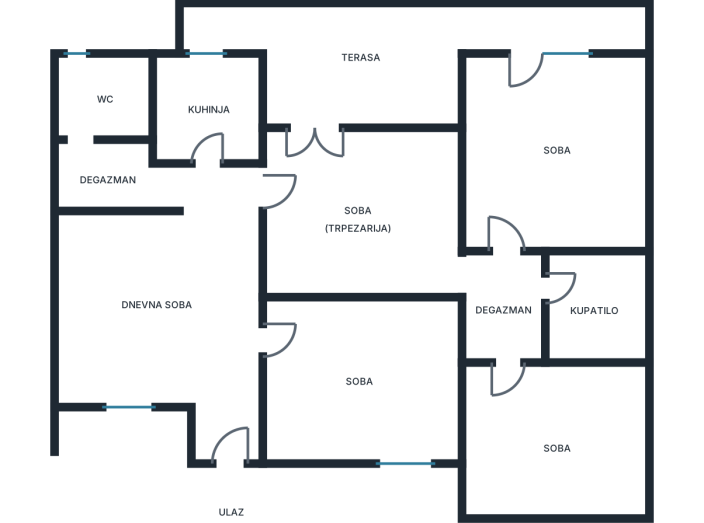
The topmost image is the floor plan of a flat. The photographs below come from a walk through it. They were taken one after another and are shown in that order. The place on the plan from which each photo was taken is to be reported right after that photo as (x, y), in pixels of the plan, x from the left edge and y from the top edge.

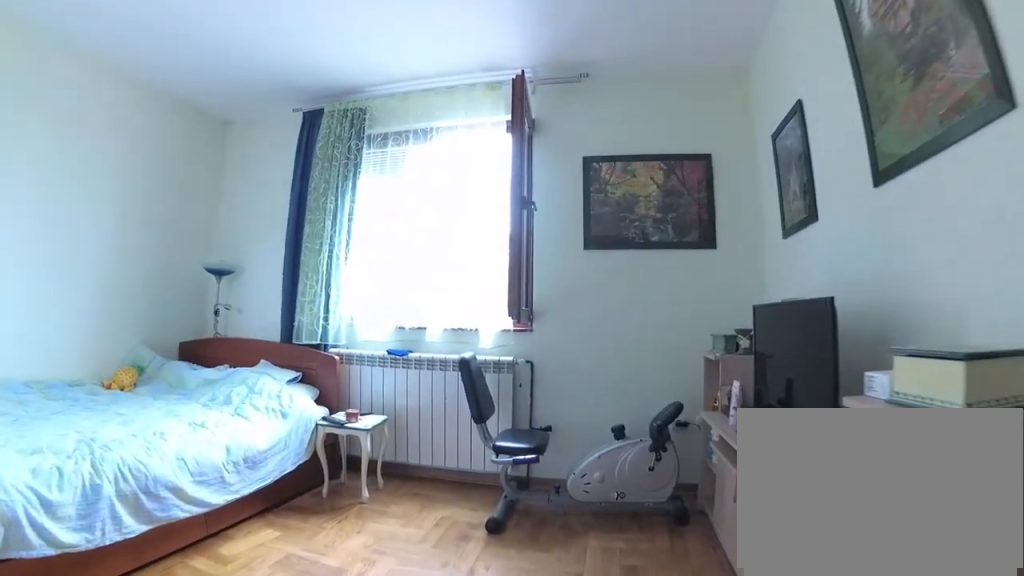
(506, 365)
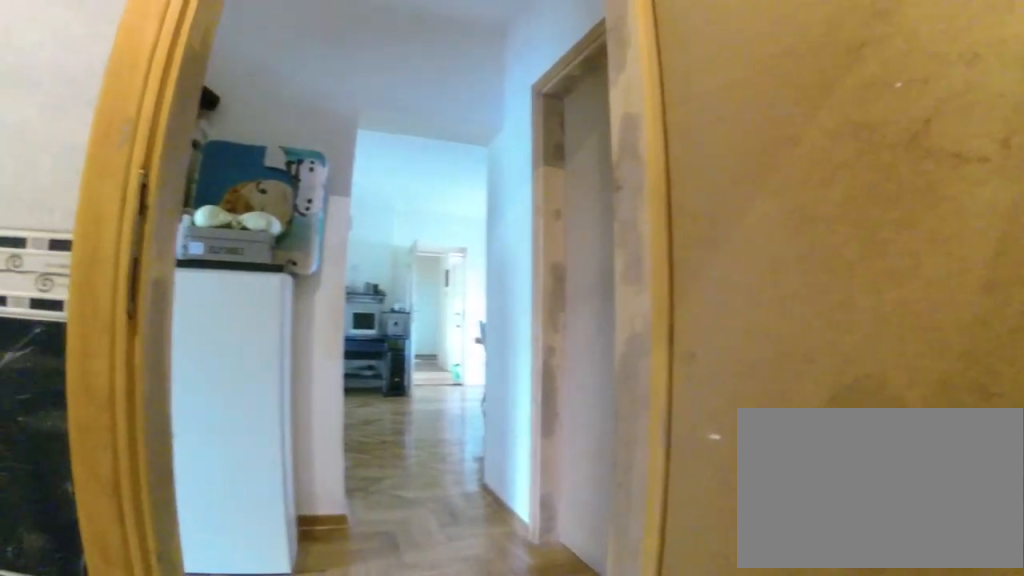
(599, 305)
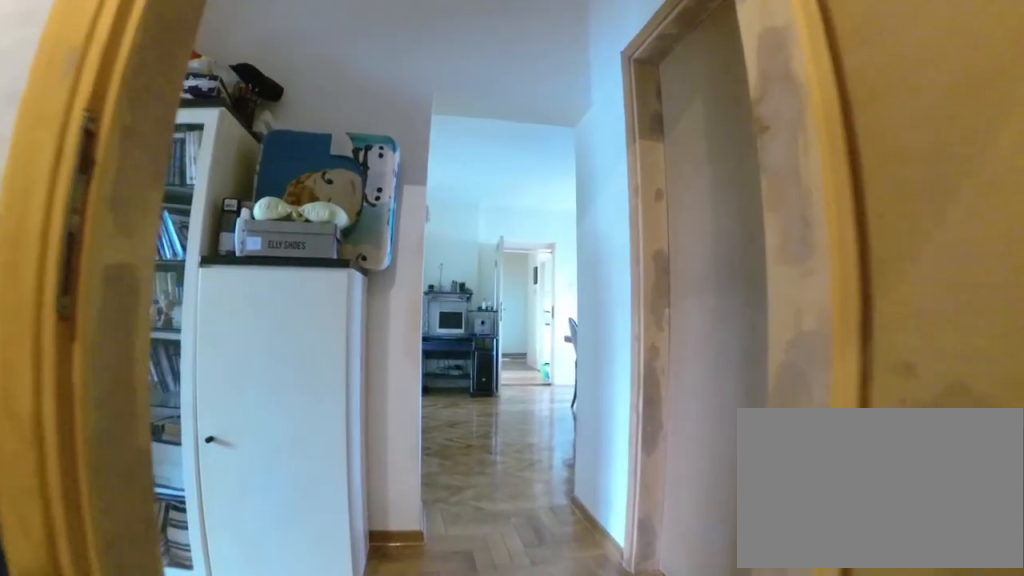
(576, 294)
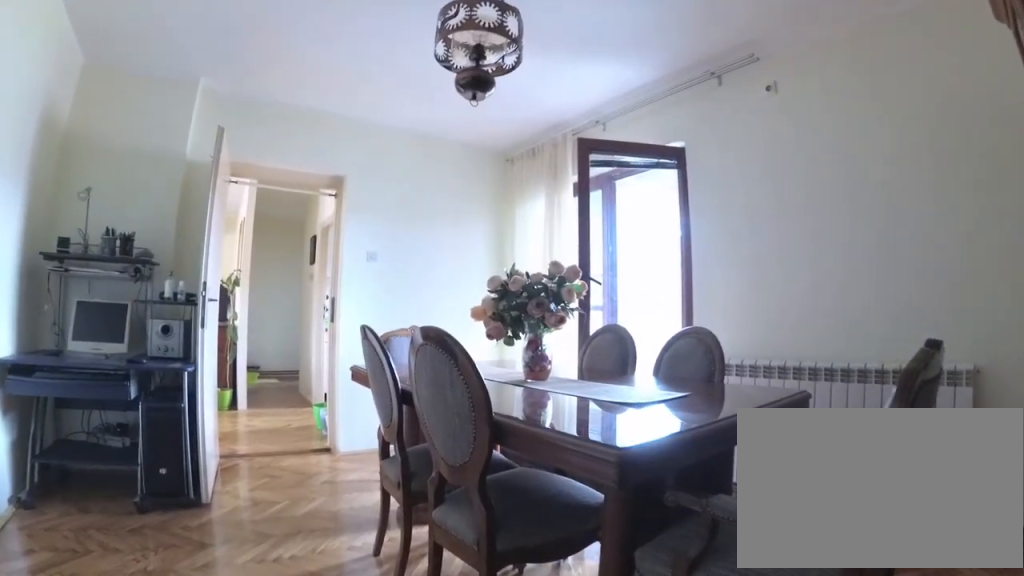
(471, 268)
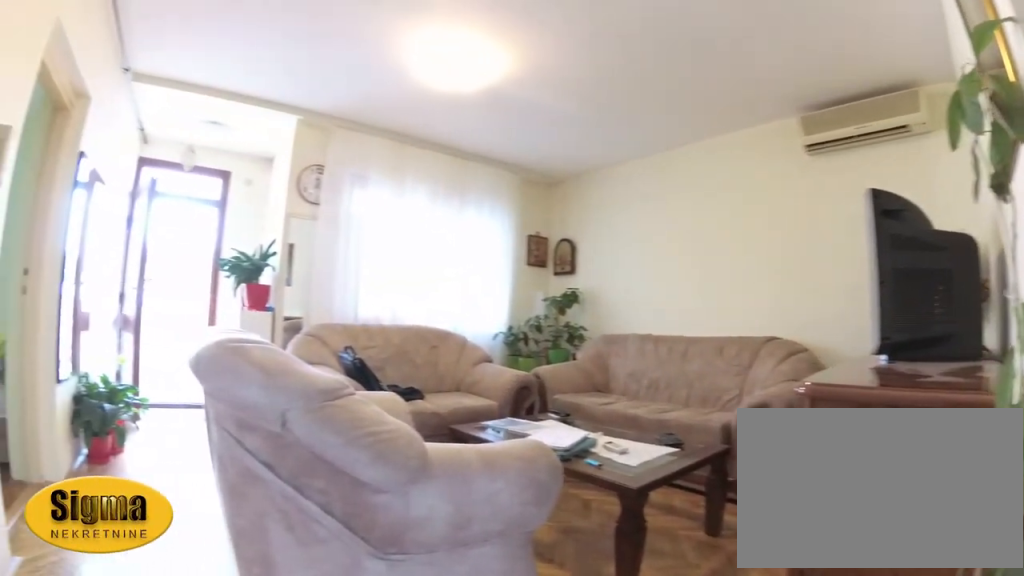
(225, 172)
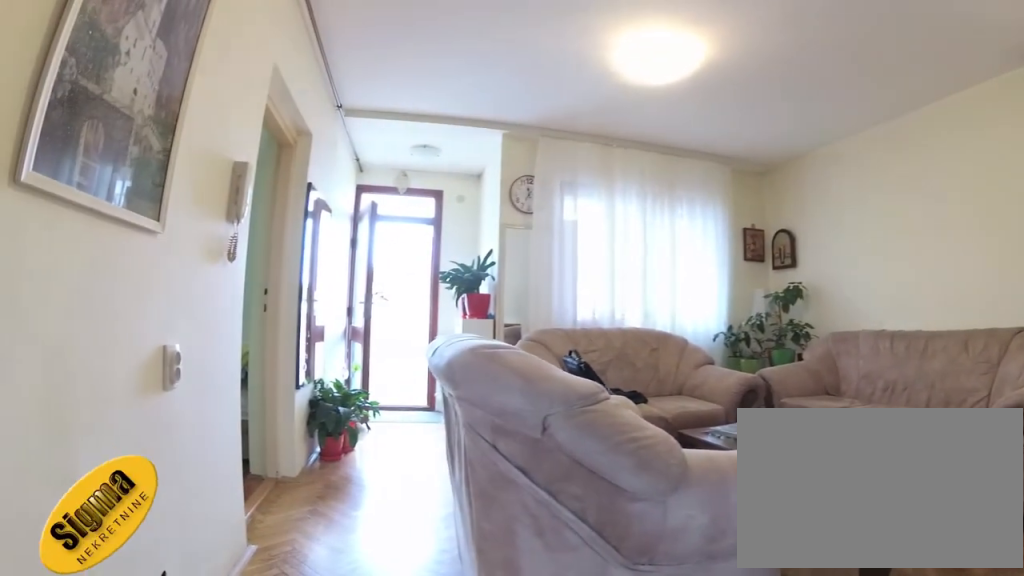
(214, 174)
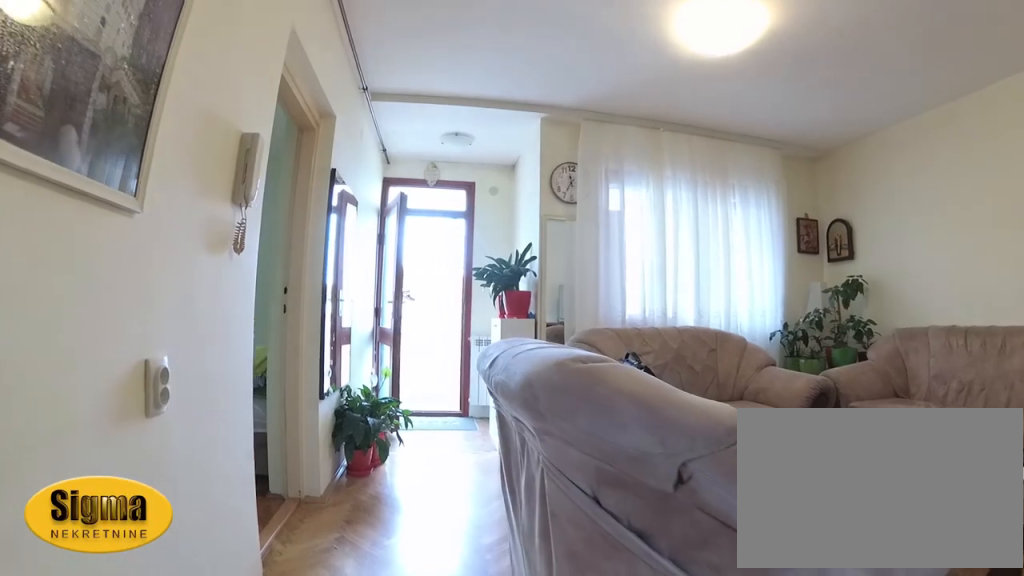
(209, 197)
